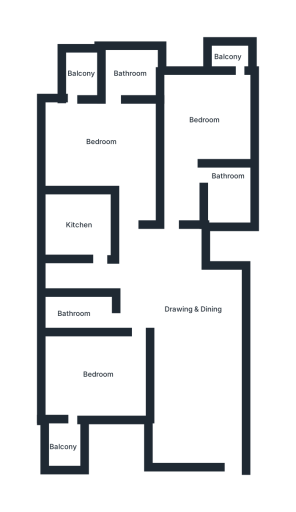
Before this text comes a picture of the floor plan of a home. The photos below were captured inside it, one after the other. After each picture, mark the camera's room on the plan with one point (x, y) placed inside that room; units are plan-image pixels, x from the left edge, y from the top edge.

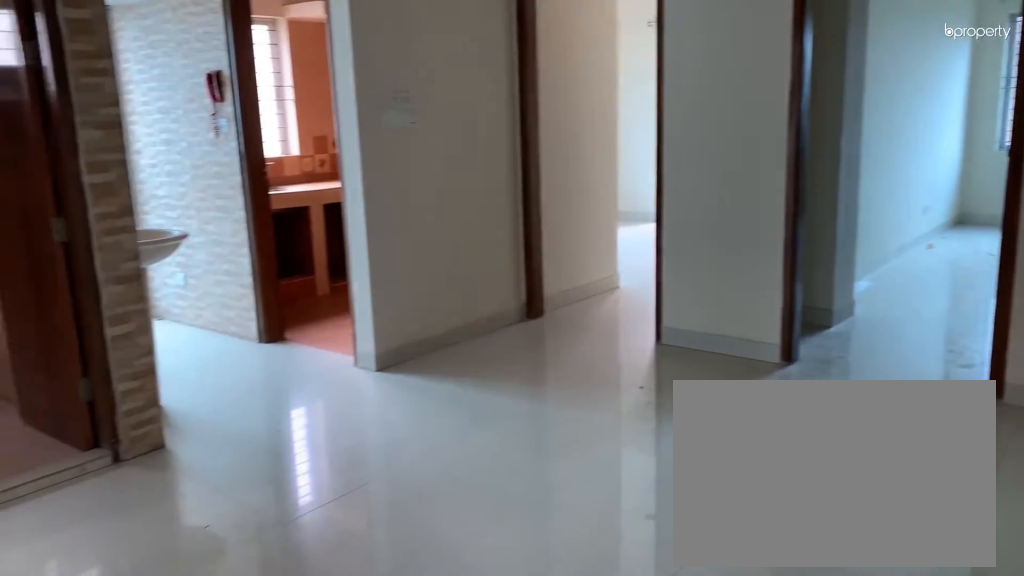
(193, 321)
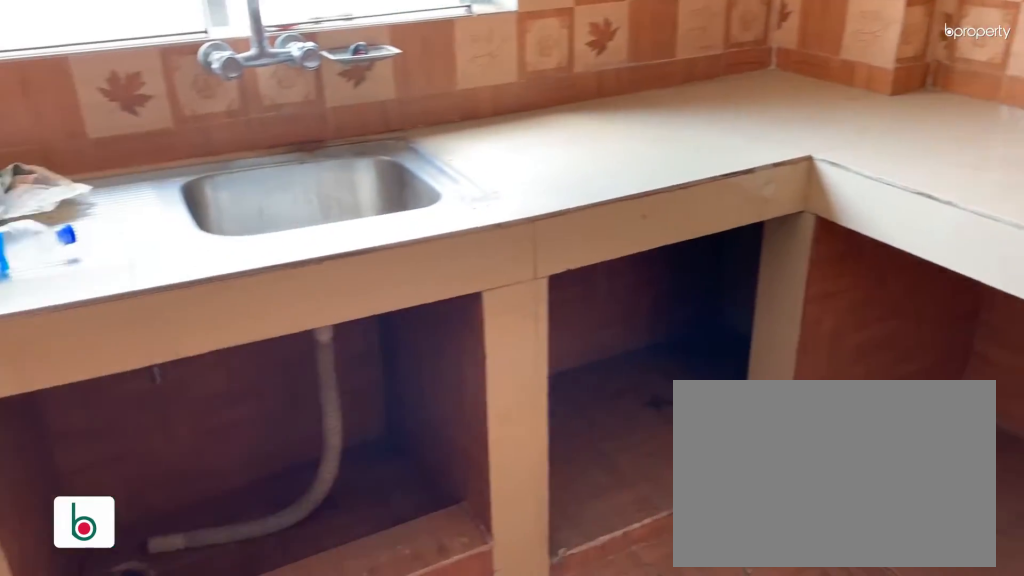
(75, 226)
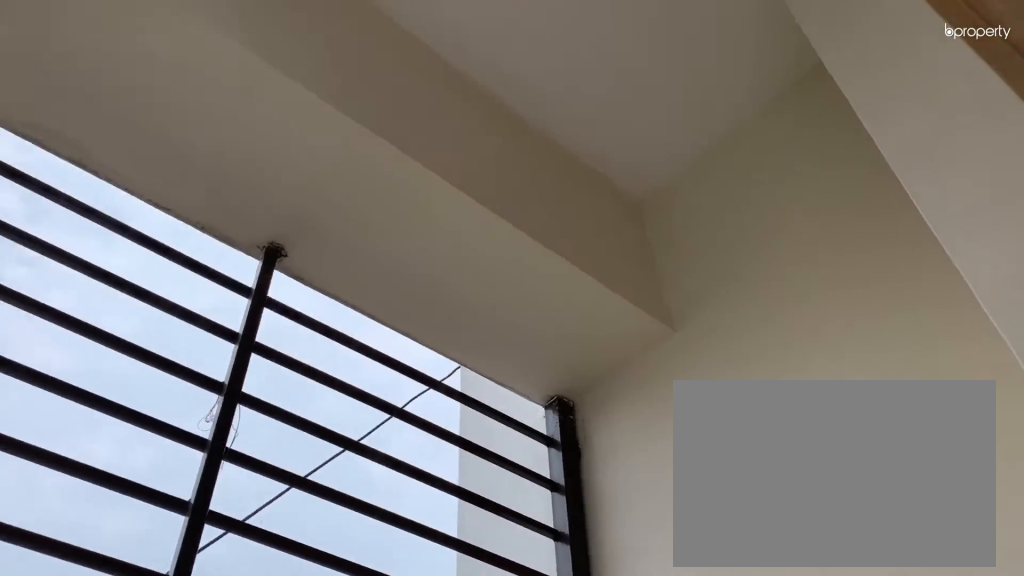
(79, 69)
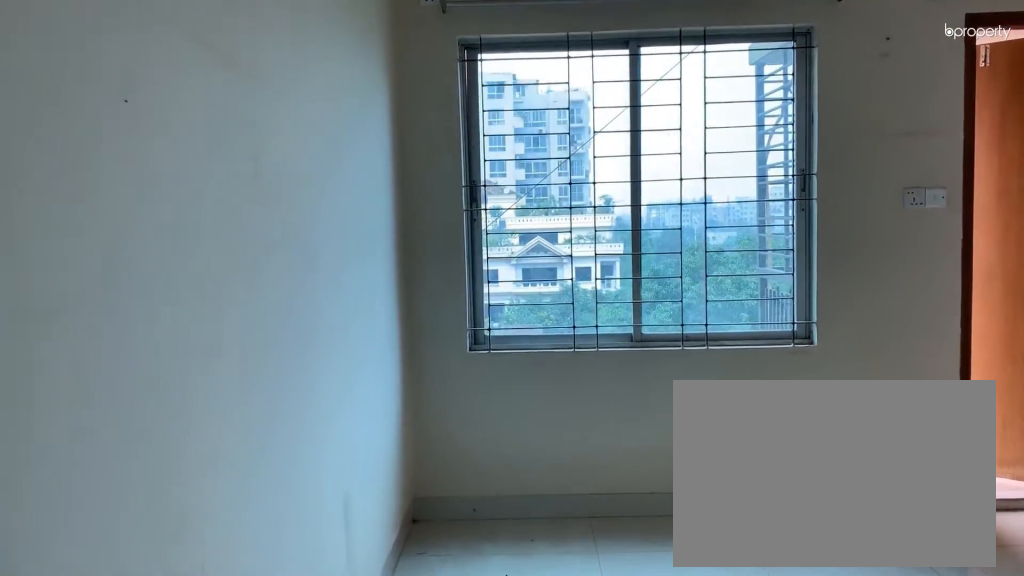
(206, 120)
